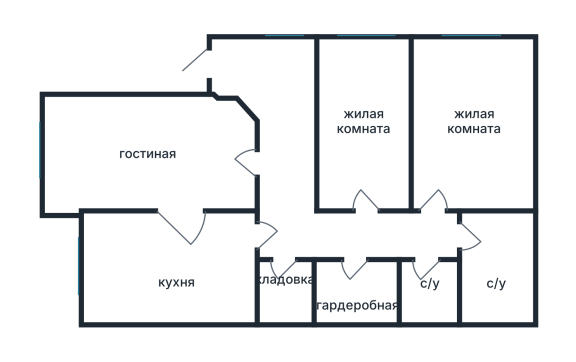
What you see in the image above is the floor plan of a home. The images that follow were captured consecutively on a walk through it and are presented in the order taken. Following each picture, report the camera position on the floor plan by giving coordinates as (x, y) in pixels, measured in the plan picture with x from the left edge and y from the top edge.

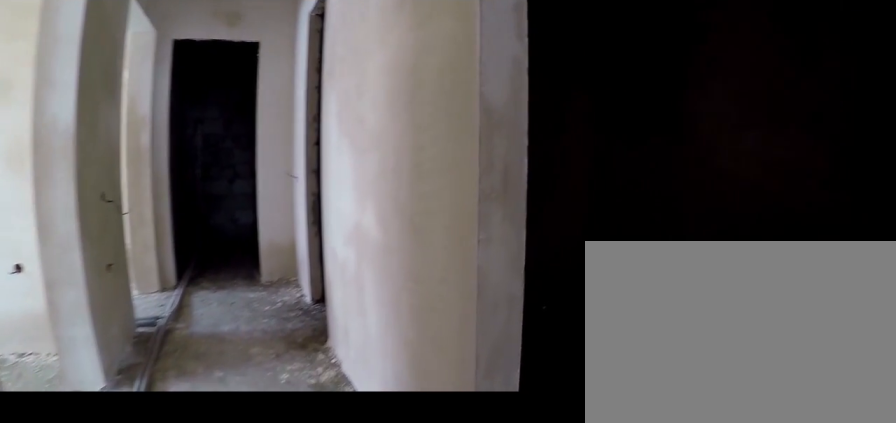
(340, 236)
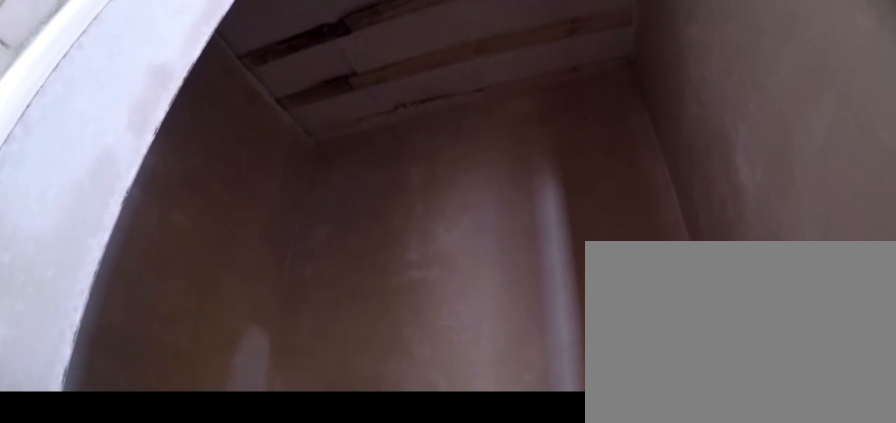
(355, 254)
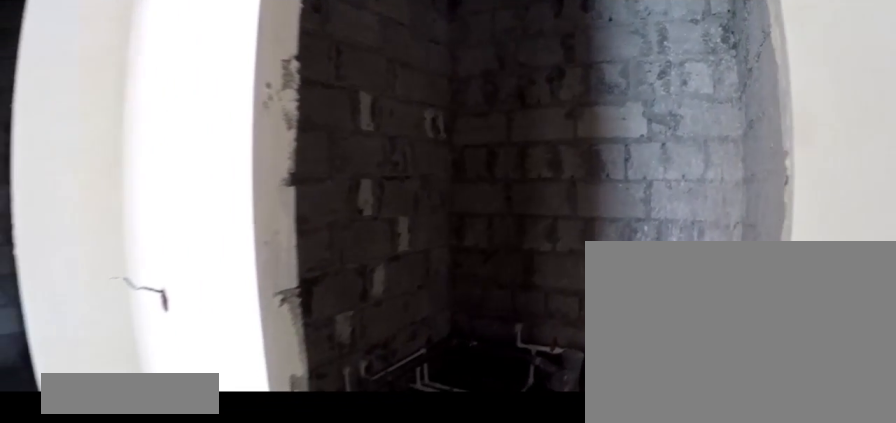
(427, 253)
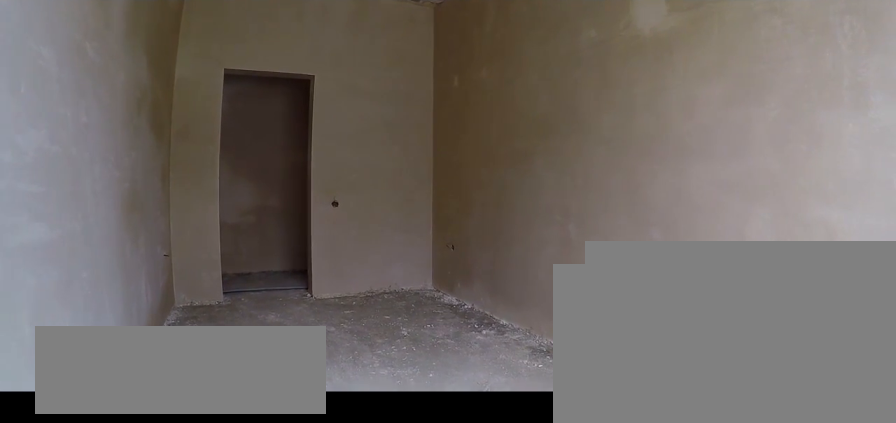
(384, 101)
